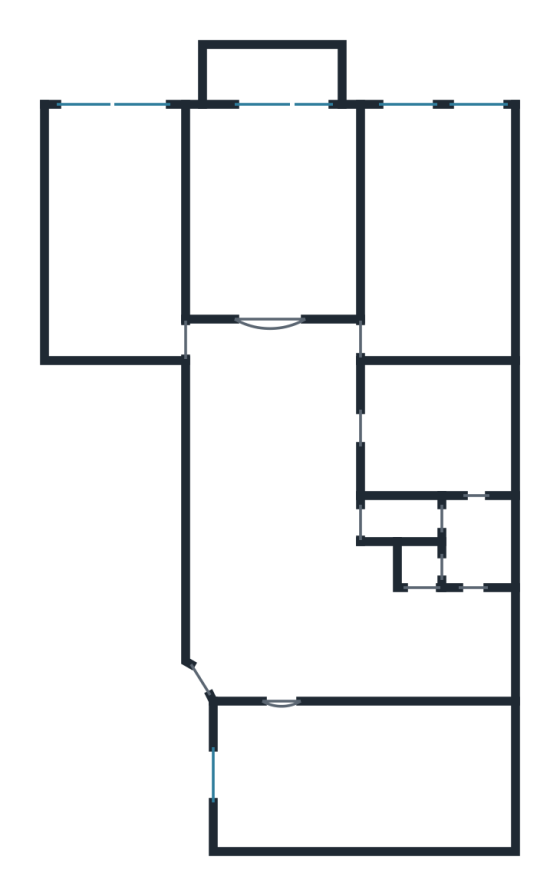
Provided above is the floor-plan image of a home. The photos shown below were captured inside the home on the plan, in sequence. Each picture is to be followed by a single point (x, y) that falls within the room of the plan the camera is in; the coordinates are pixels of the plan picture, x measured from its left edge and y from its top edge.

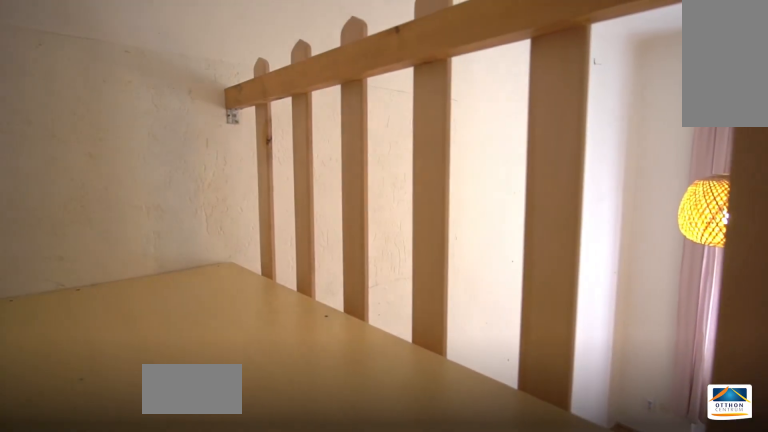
(472, 770)
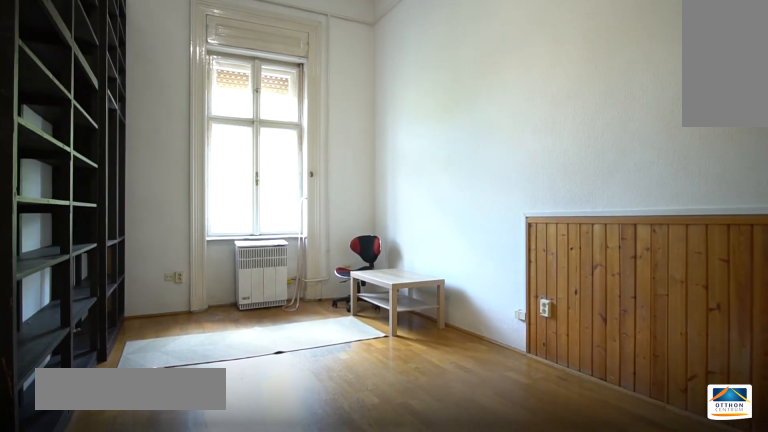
(451, 241)
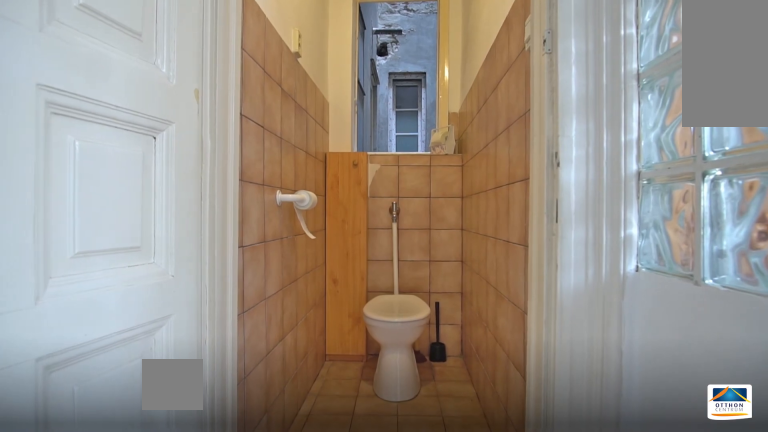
(405, 514)
